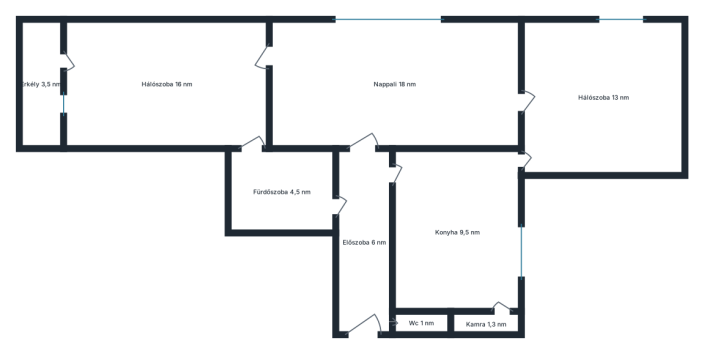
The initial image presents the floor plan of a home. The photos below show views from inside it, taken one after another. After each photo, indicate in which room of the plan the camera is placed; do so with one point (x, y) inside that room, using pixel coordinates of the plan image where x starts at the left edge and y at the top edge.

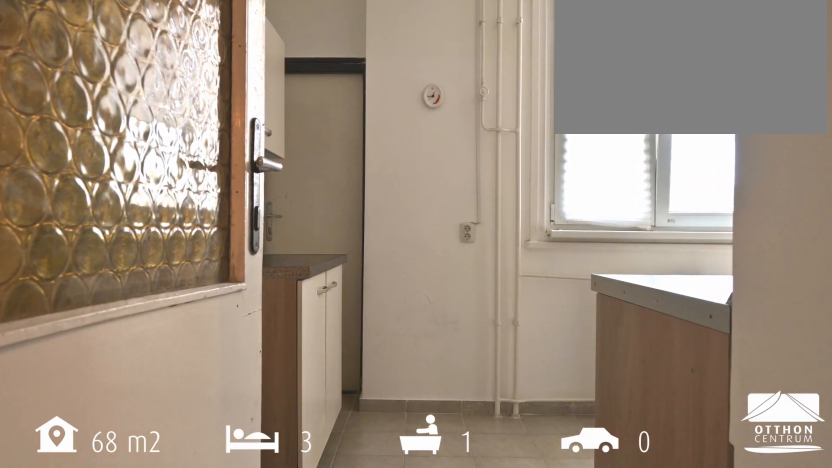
(368, 245)
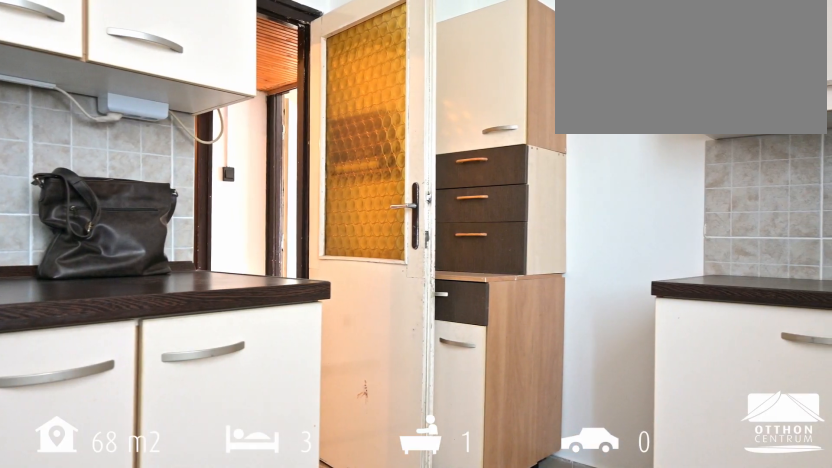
(451, 242)
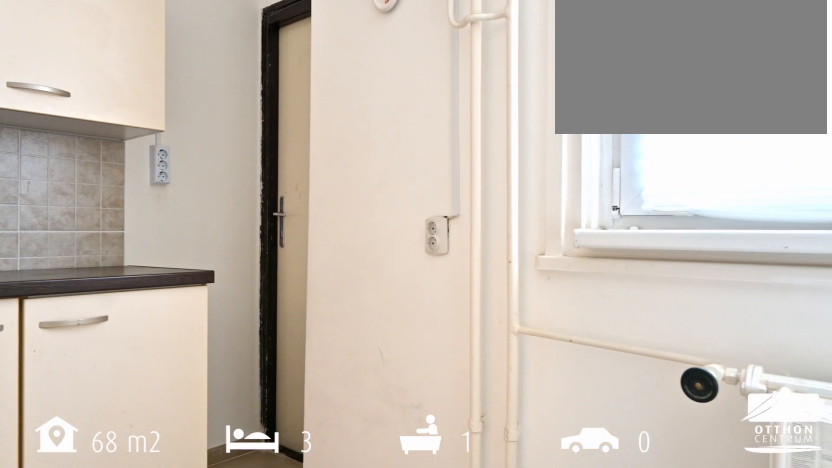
(451, 242)
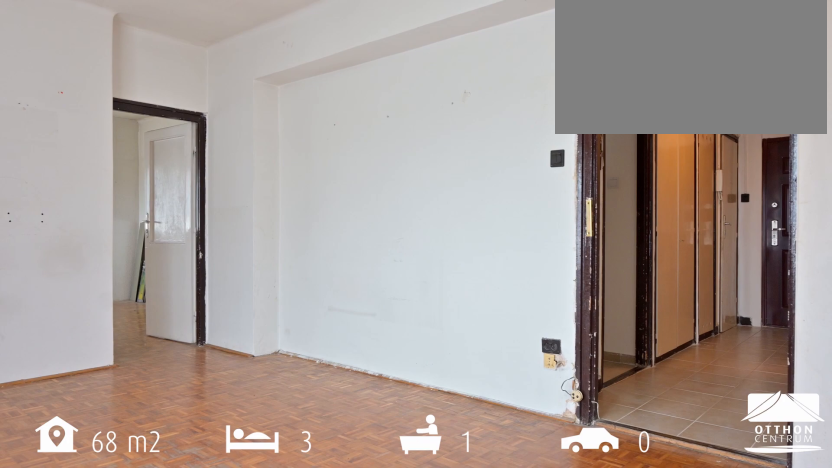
(397, 92)
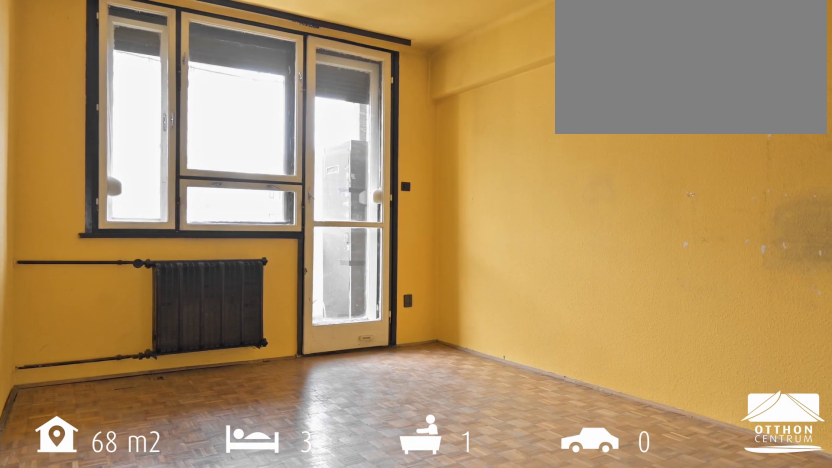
(172, 89)
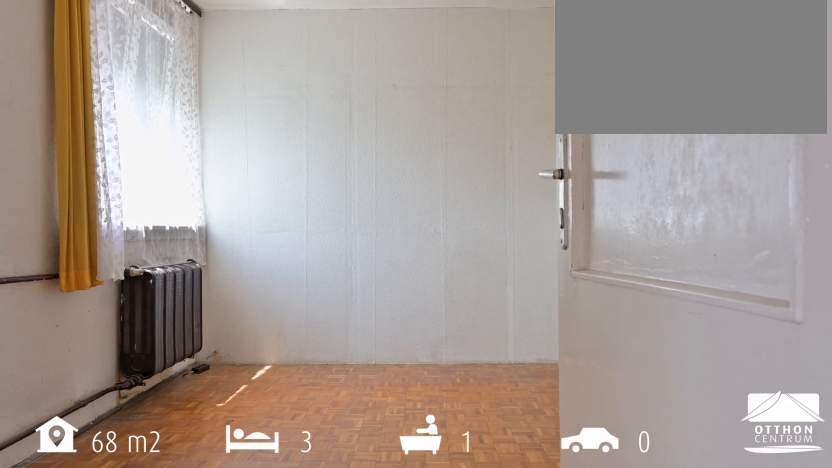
(607, 99)
